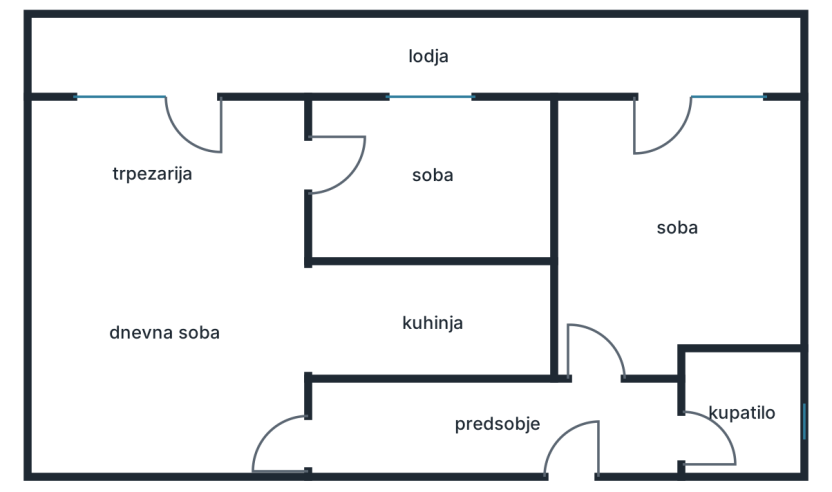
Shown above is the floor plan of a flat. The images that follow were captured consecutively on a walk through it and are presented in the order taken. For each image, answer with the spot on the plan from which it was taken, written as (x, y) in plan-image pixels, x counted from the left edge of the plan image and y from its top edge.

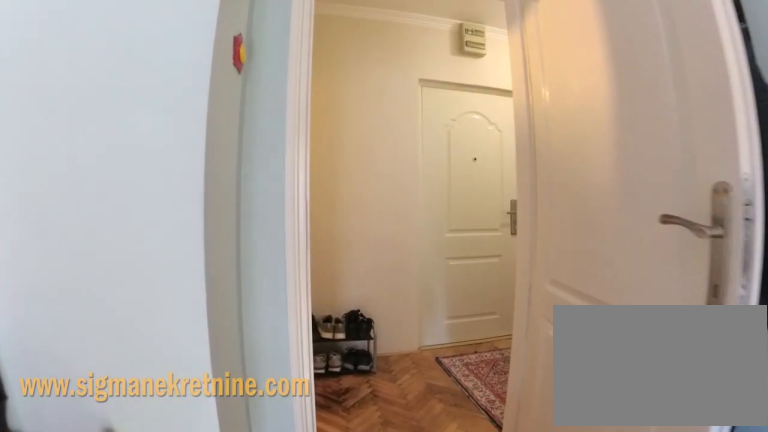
(601, 296)
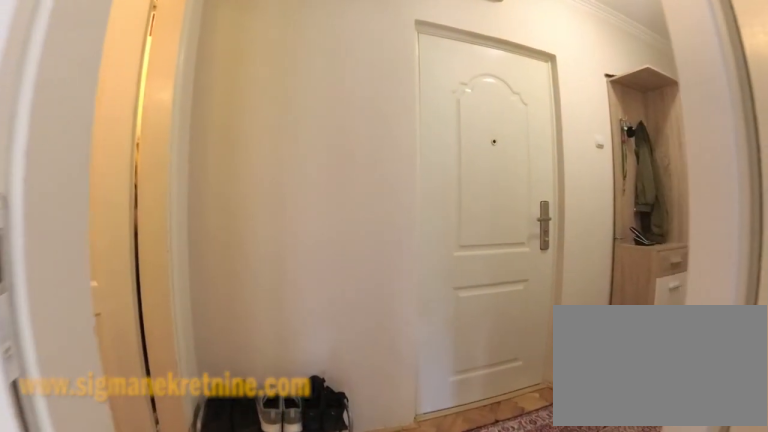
(602, 345)
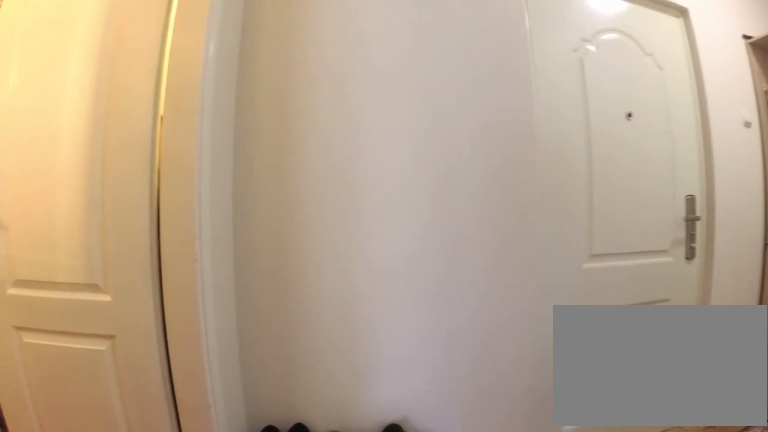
(598, 387)
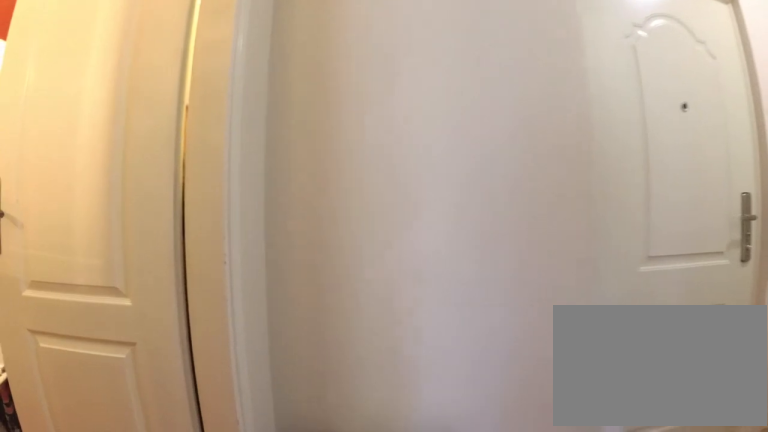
(600, 393)
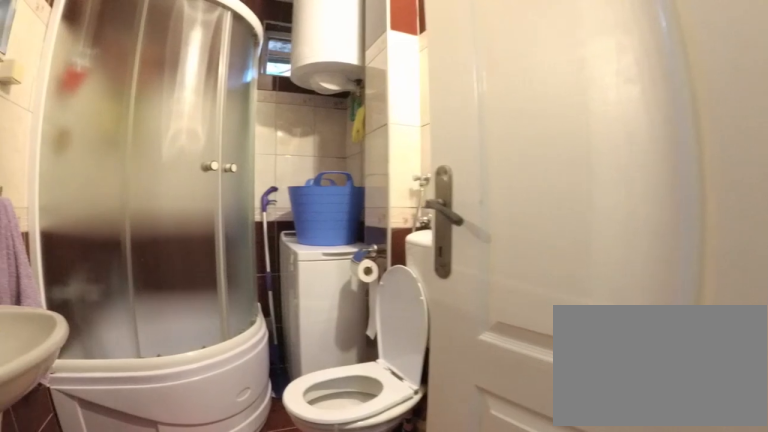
(640, 425)
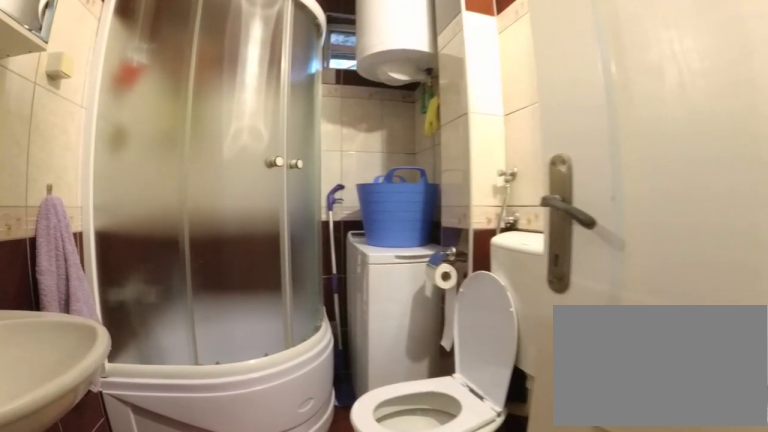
(654, 425)
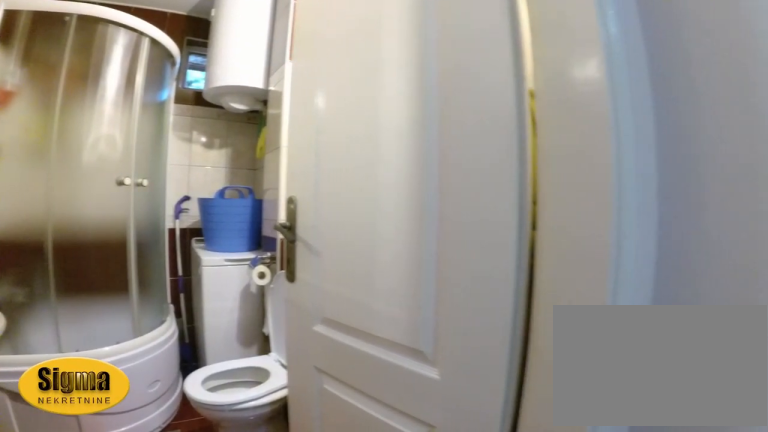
(606, 417)
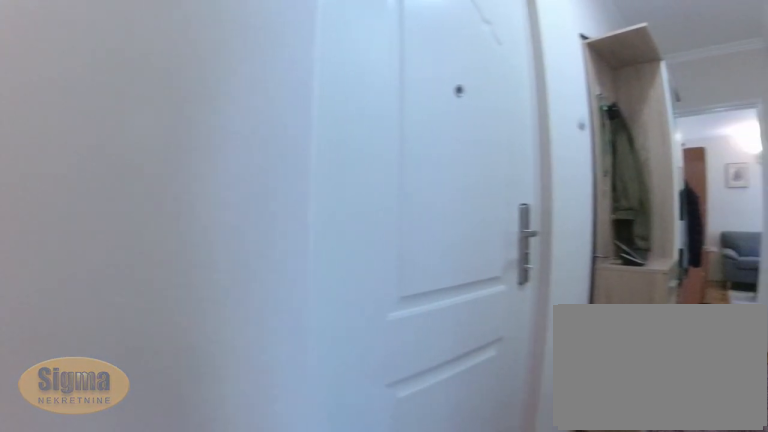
(639, 413)
